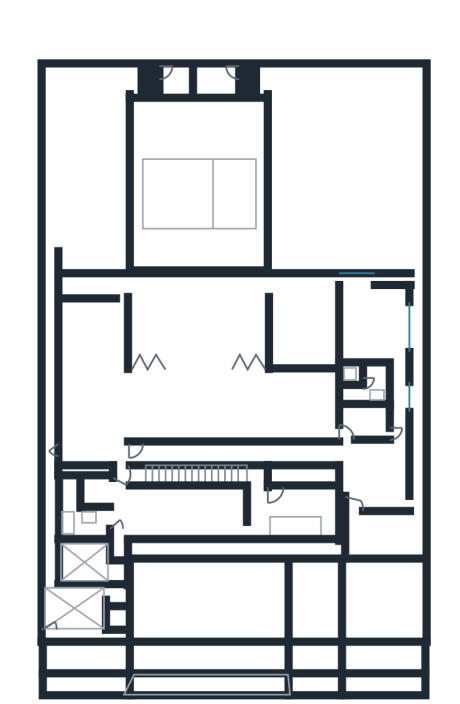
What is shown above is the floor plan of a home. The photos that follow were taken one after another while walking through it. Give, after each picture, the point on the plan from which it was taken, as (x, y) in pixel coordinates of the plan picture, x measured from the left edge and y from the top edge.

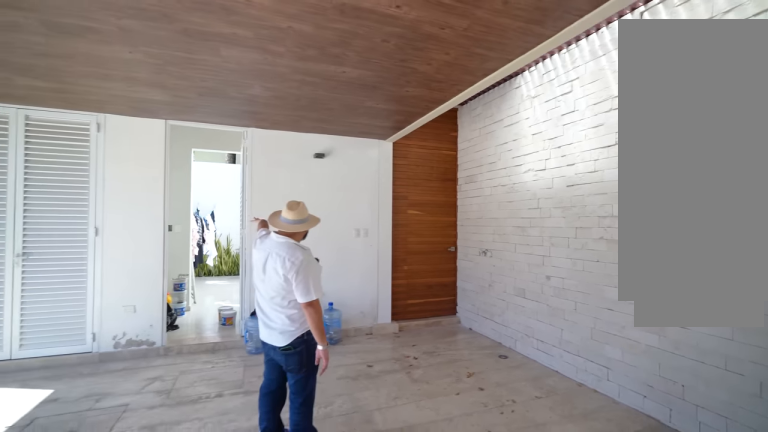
(183, 567)
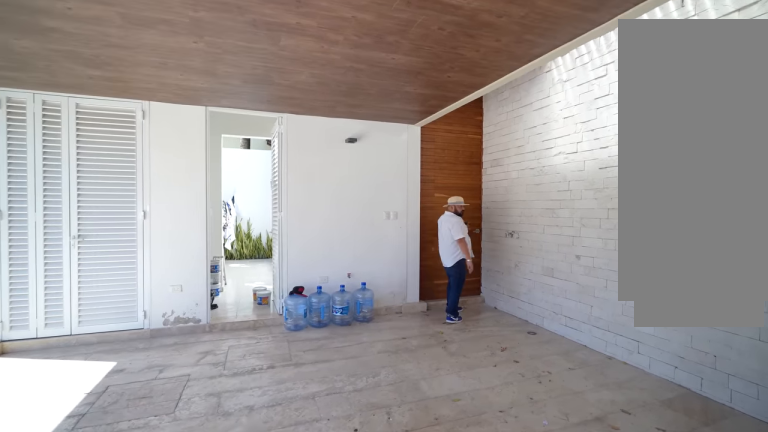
(191, 591)
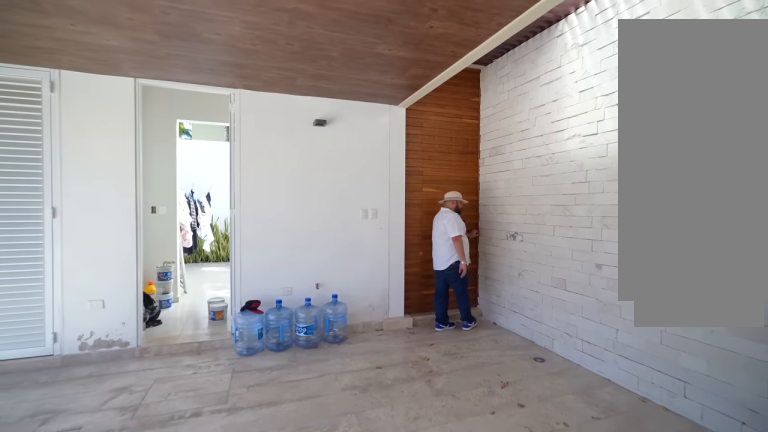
(190, 593)
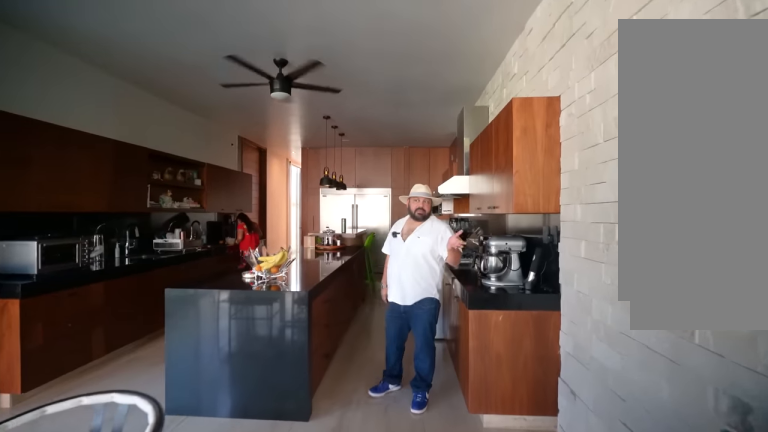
(76, 323)
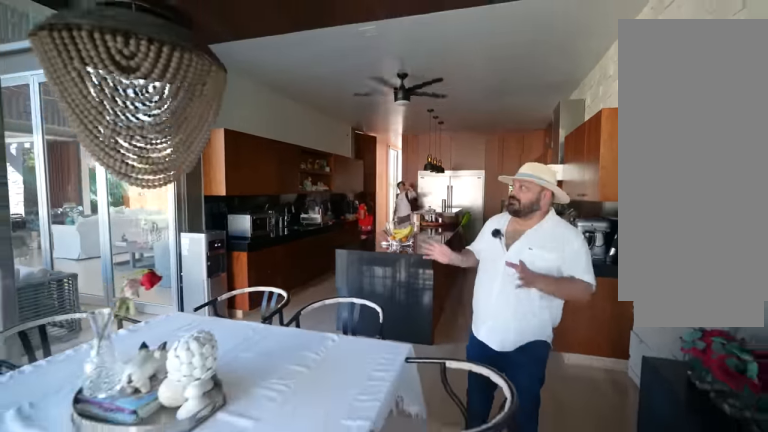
(73, 322)
